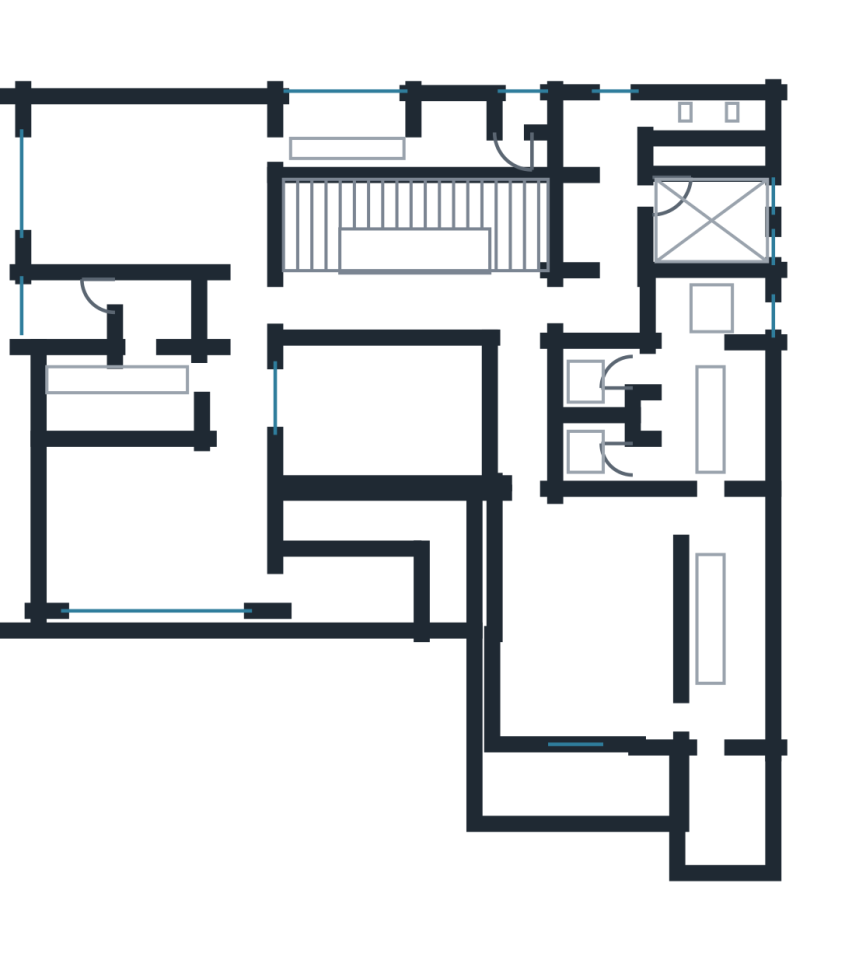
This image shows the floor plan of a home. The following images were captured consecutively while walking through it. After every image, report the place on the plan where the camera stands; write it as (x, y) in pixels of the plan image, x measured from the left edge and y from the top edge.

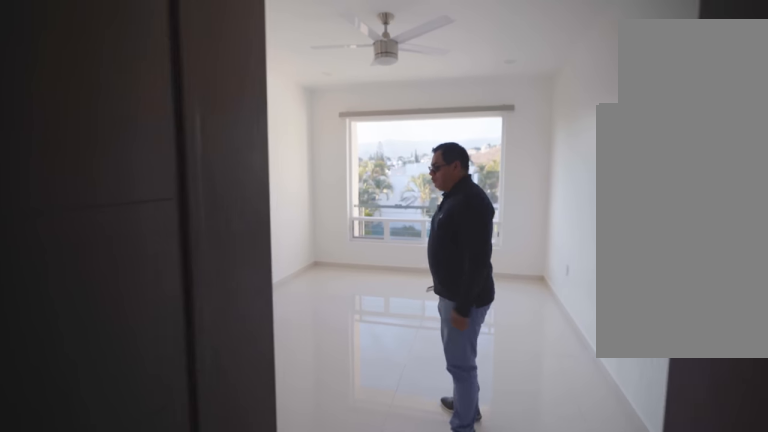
(229, 150)
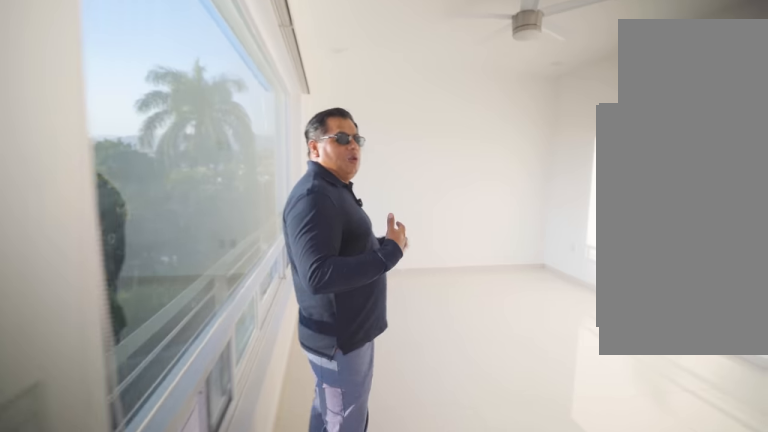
(255, 582)
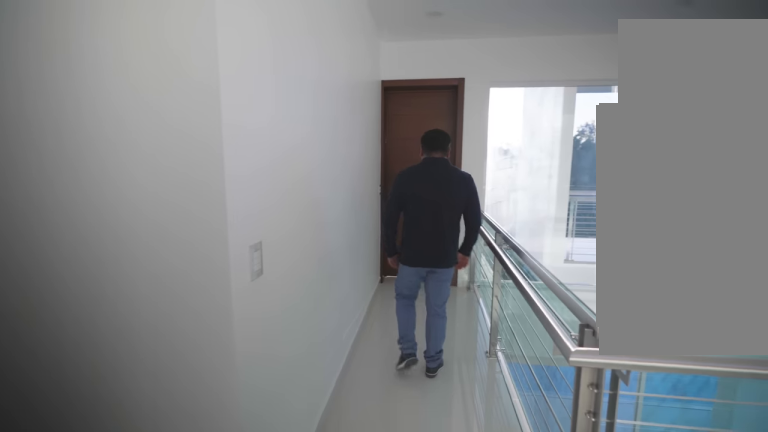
(519, 384)
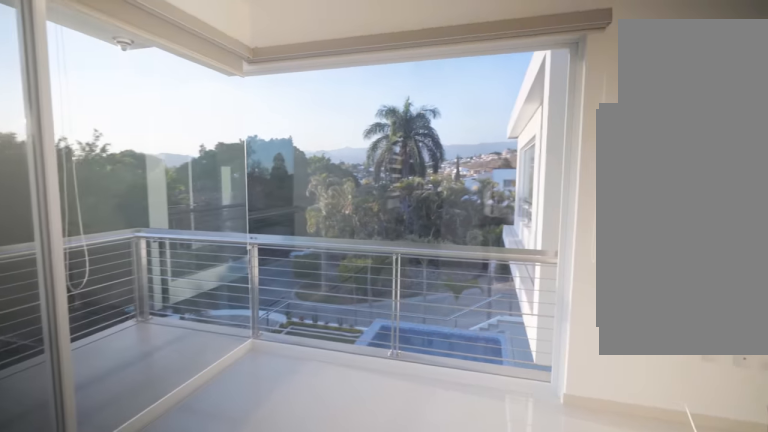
(551, 685)
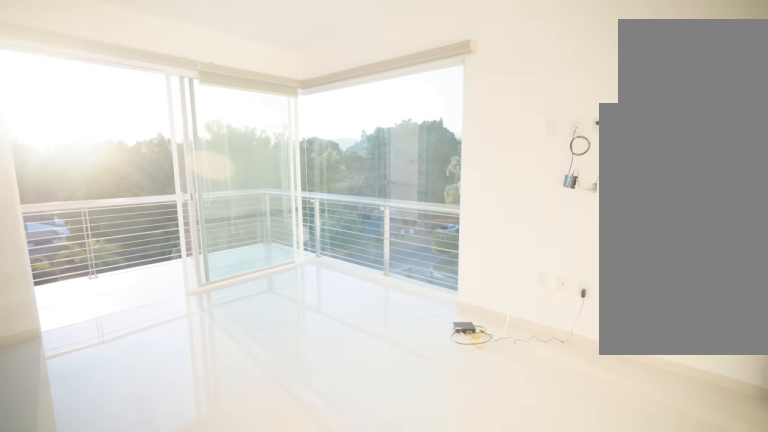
(640, 529)
